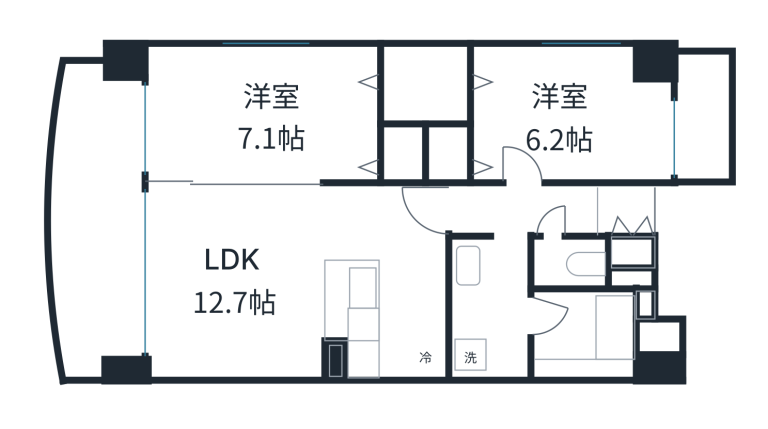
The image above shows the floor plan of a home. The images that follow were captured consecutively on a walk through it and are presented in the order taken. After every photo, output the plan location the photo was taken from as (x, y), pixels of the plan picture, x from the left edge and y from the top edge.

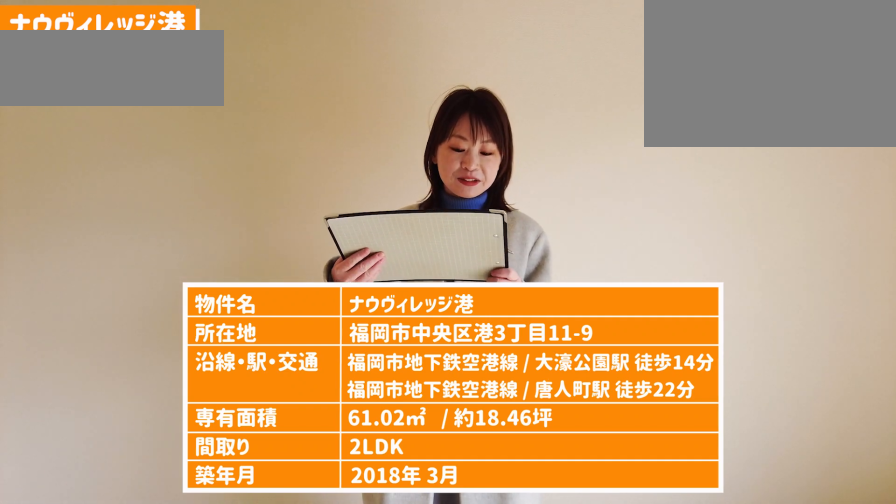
(248, 349)
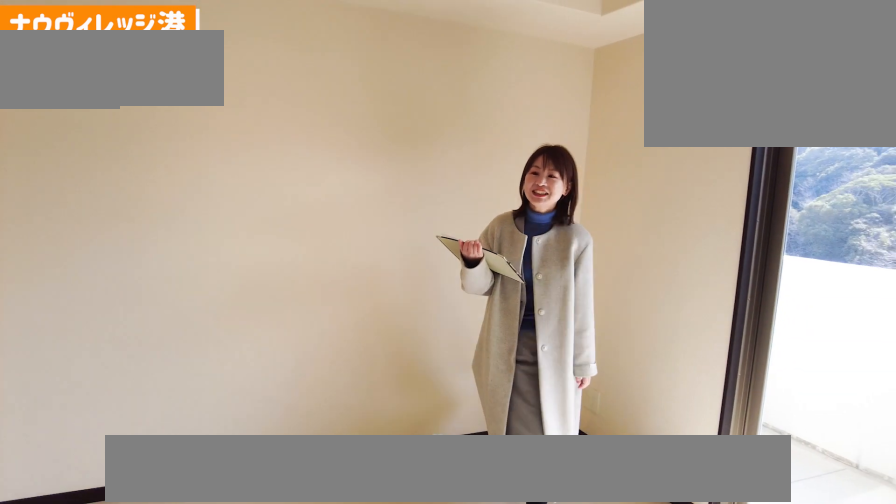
(248, 348)
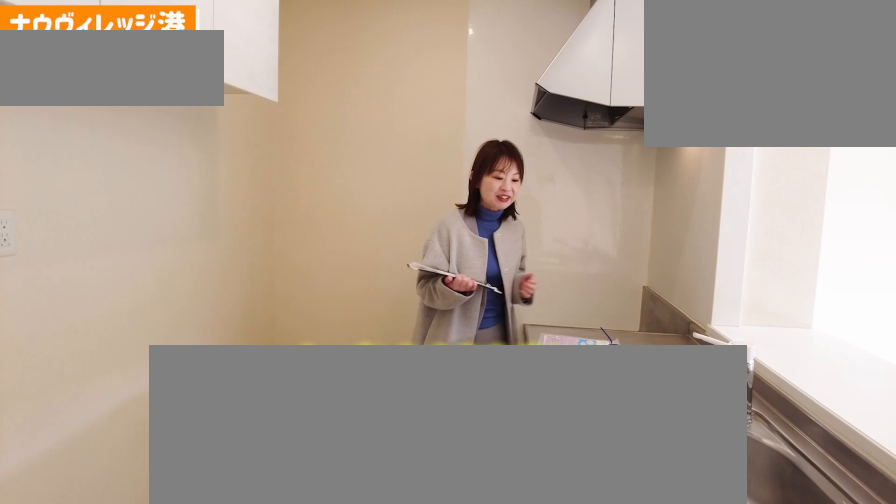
(407, 298)
